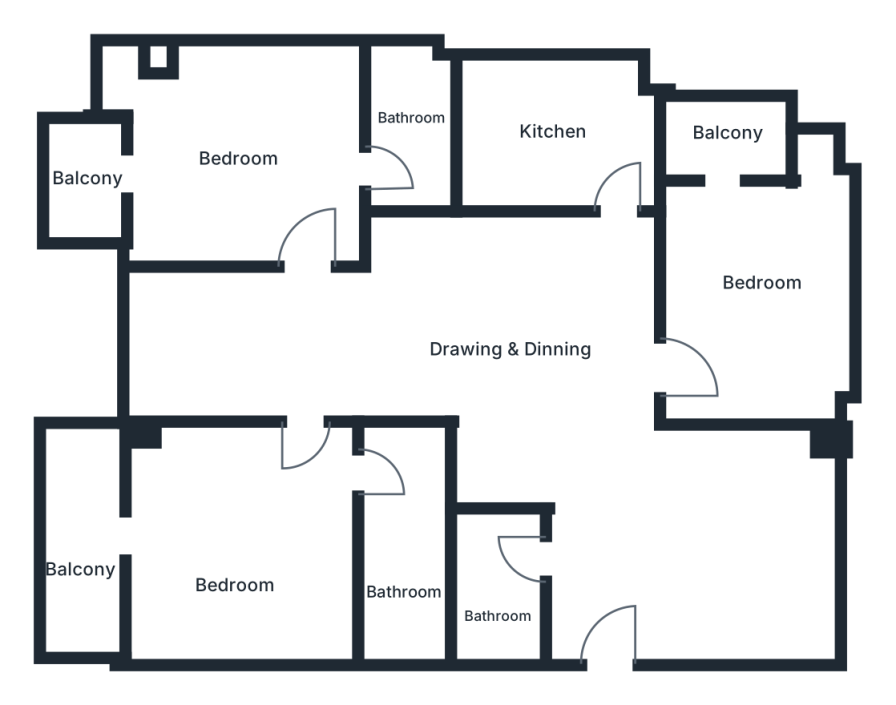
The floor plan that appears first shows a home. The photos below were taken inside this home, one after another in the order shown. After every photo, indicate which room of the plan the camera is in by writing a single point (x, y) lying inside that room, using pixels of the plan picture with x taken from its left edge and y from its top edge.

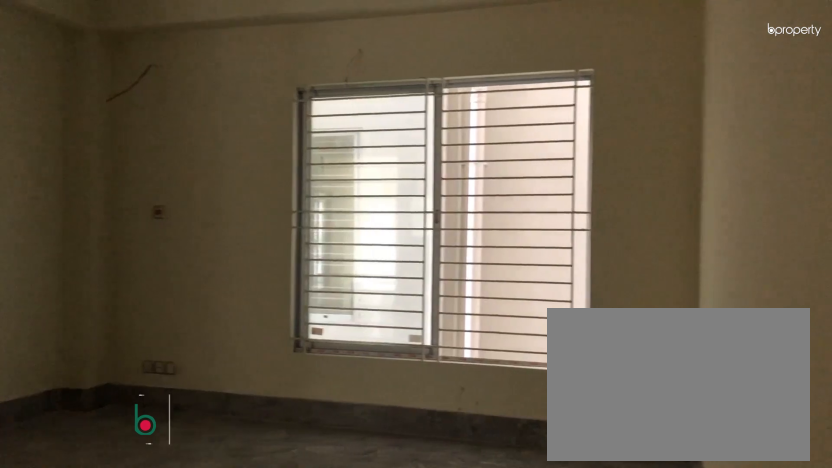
(724, 547)
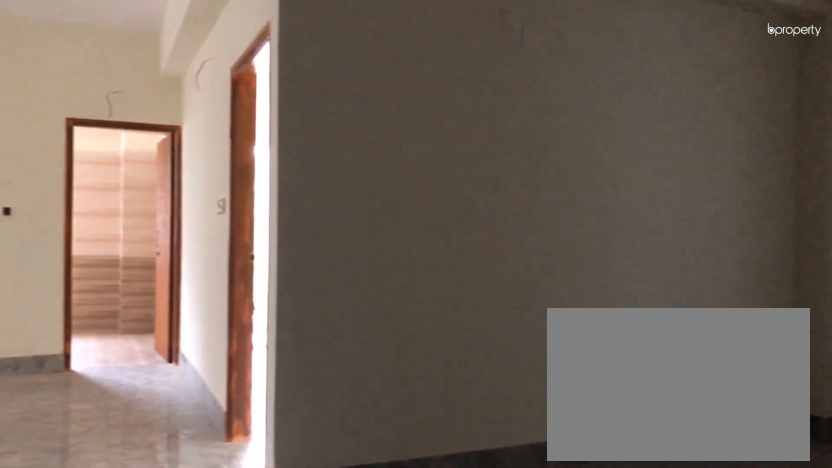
(724, 547)
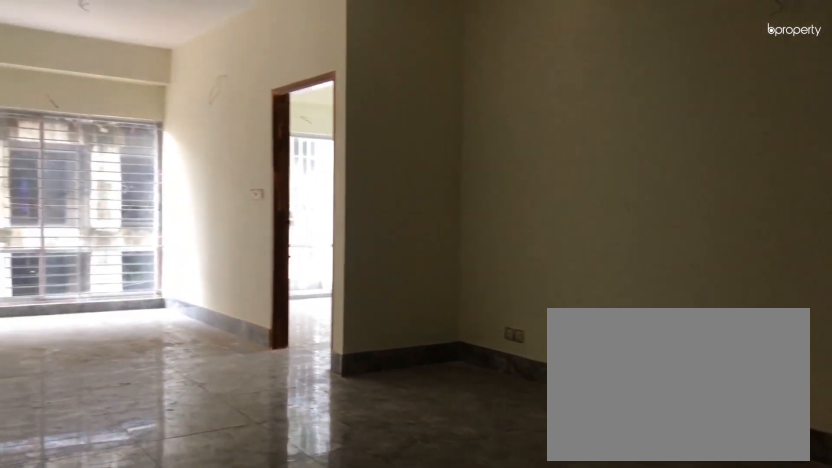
(520, 344)
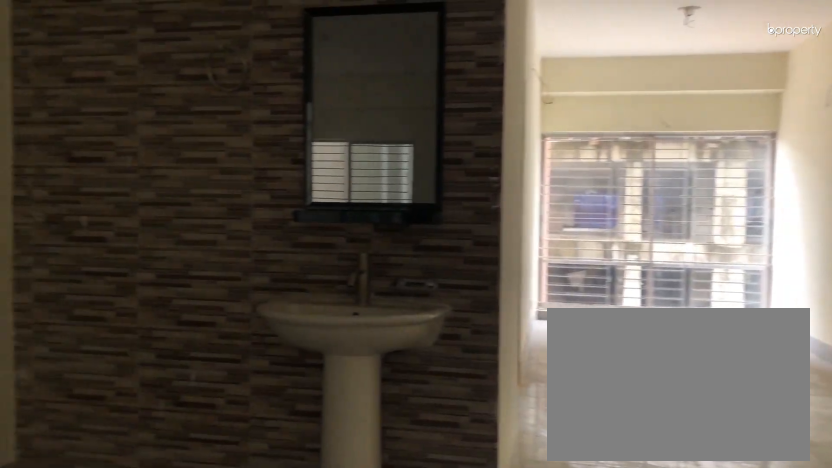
(520, 344)
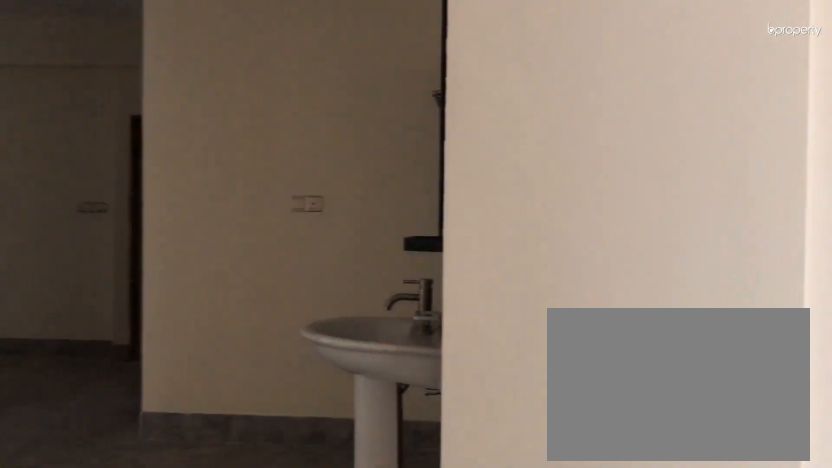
(278, 374)
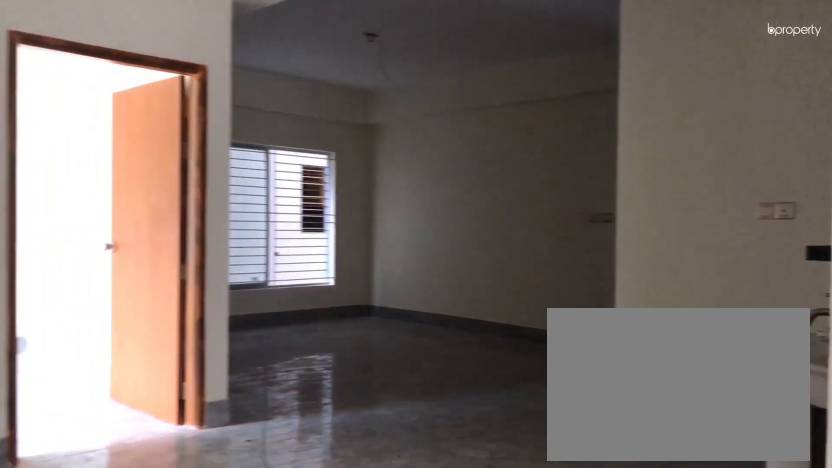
(450, 366)
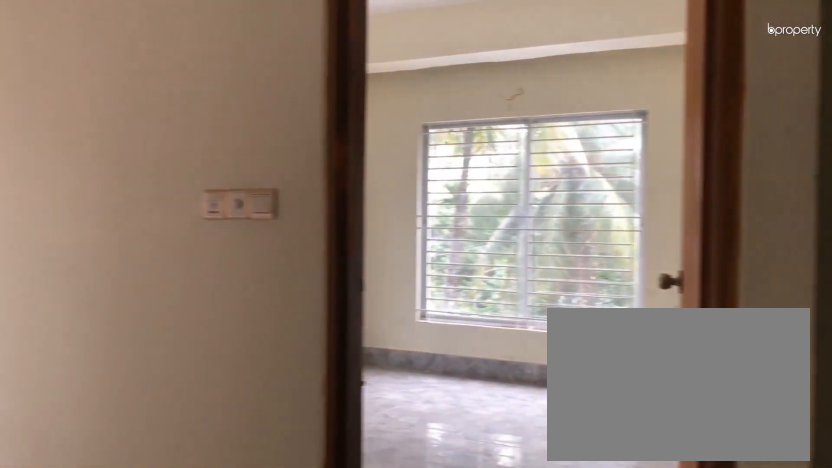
(511, 359)
